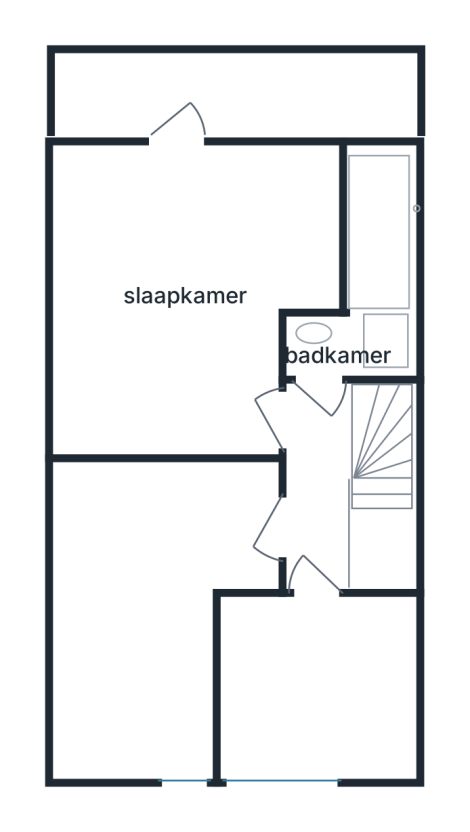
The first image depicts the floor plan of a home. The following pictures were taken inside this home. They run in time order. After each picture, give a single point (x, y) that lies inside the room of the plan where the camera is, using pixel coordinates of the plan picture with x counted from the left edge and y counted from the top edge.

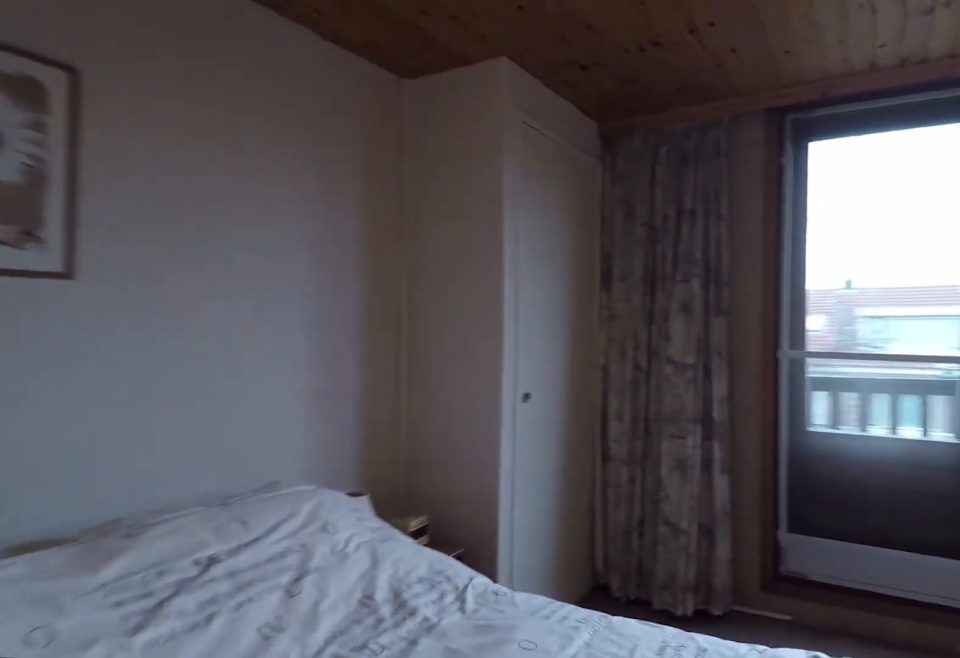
(59, 304)
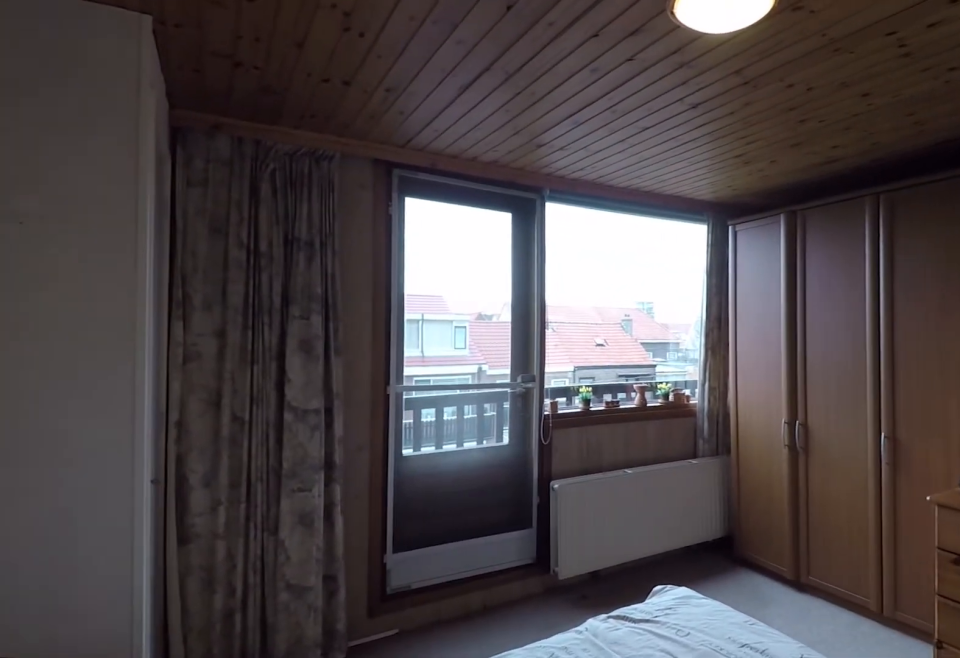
(59, 304)
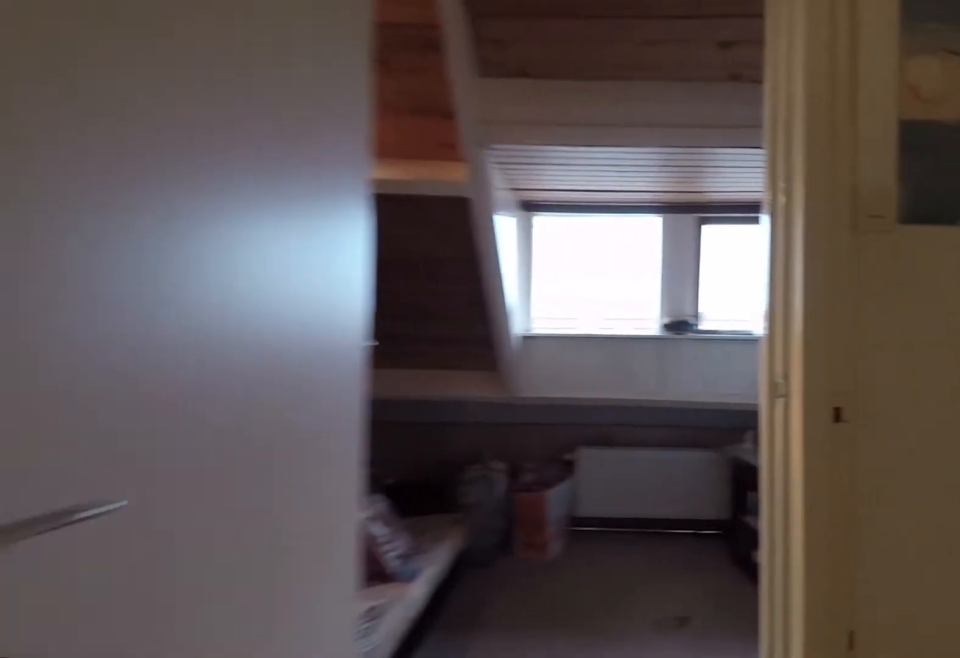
(317, 484)
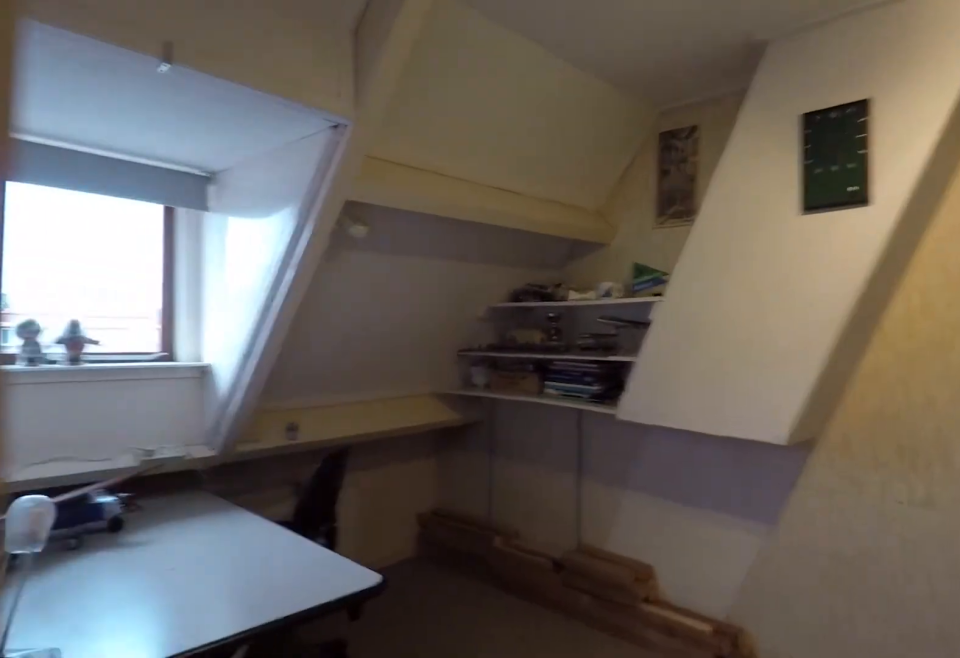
(154, 595)
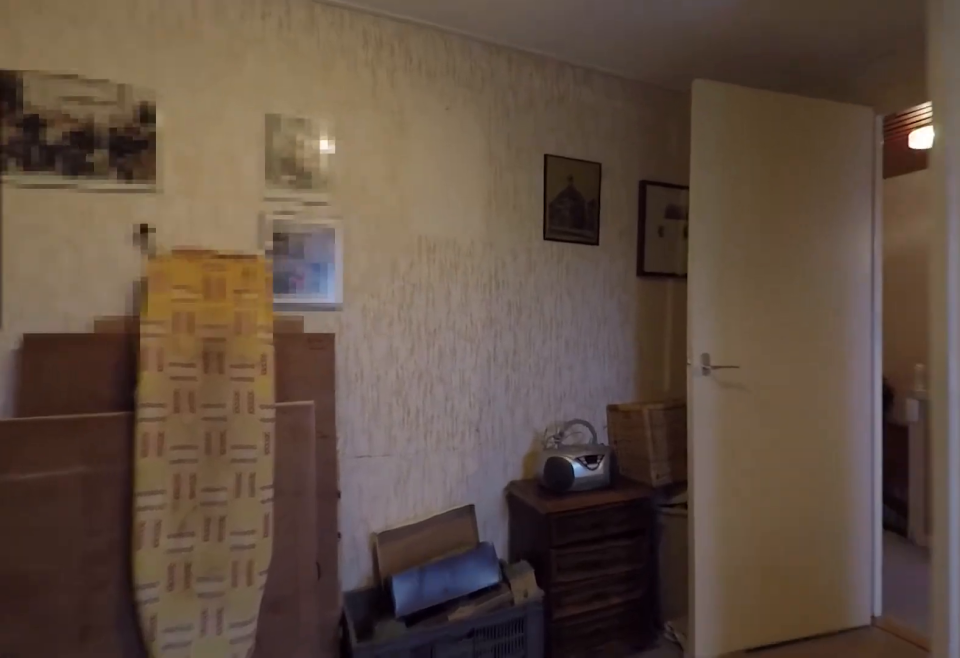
(154, 595)
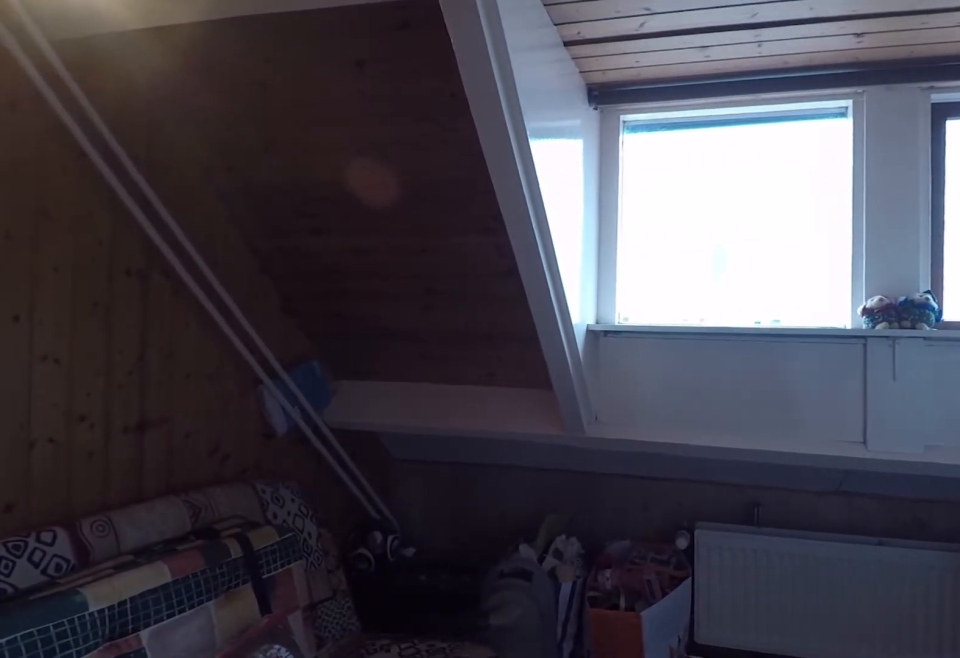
(312, 679)
